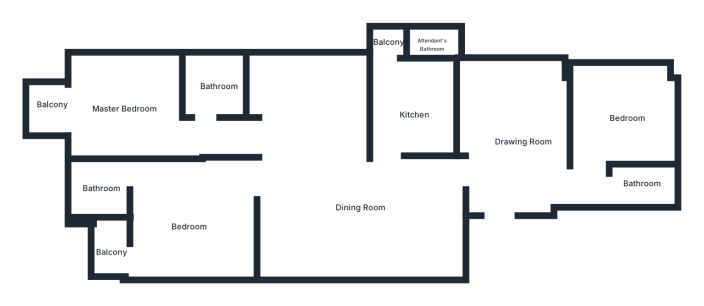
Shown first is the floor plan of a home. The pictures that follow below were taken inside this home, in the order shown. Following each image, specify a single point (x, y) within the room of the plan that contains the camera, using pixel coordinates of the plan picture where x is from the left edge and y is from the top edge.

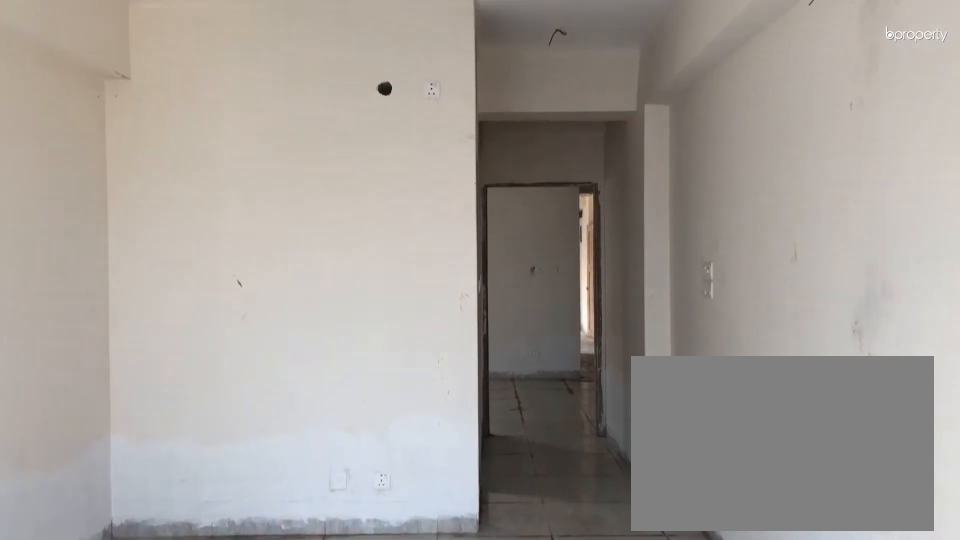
(121, 110)
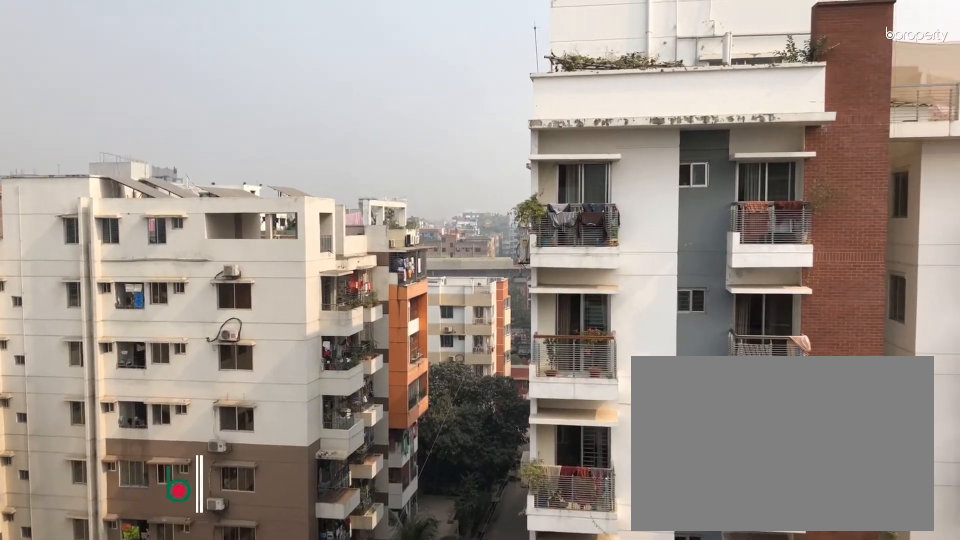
(53, 106)
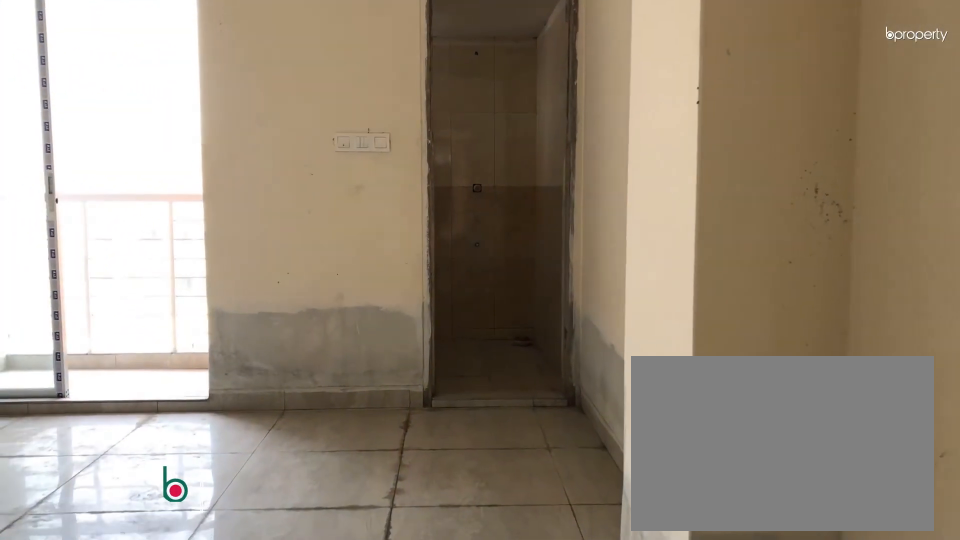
(191, 222)
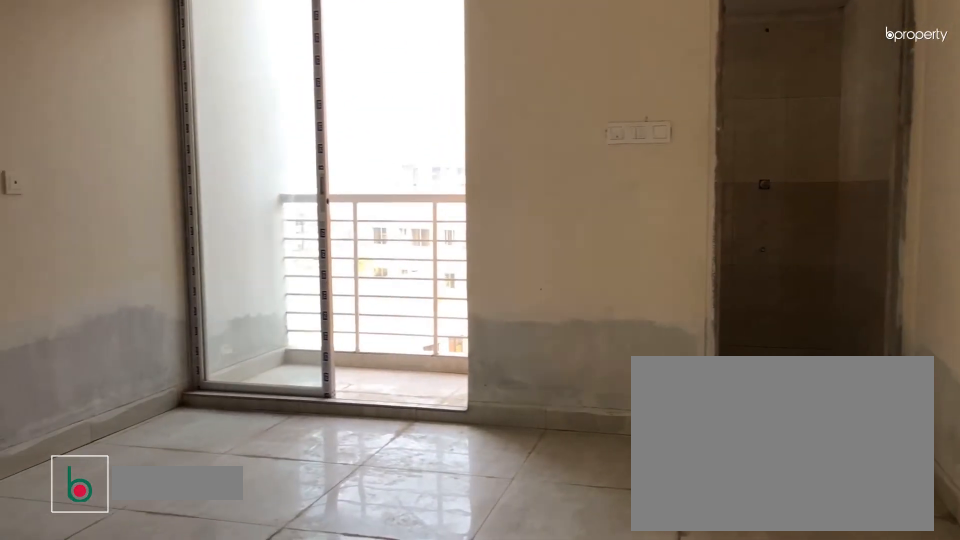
(191, 222)
